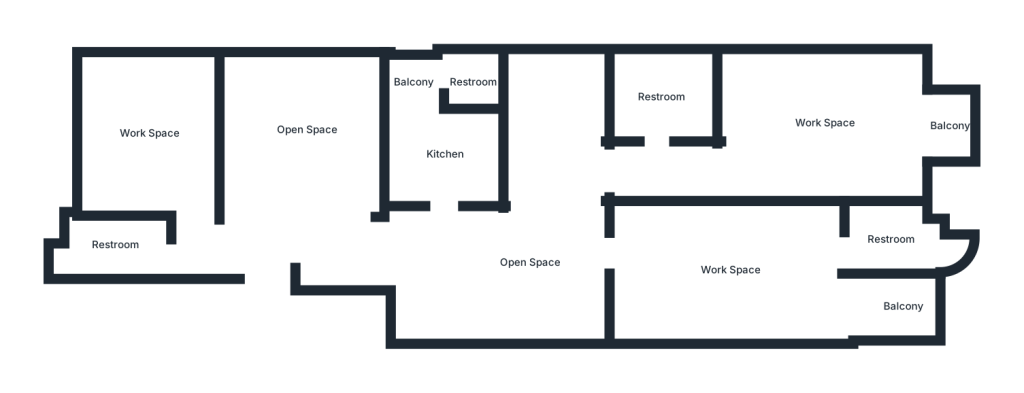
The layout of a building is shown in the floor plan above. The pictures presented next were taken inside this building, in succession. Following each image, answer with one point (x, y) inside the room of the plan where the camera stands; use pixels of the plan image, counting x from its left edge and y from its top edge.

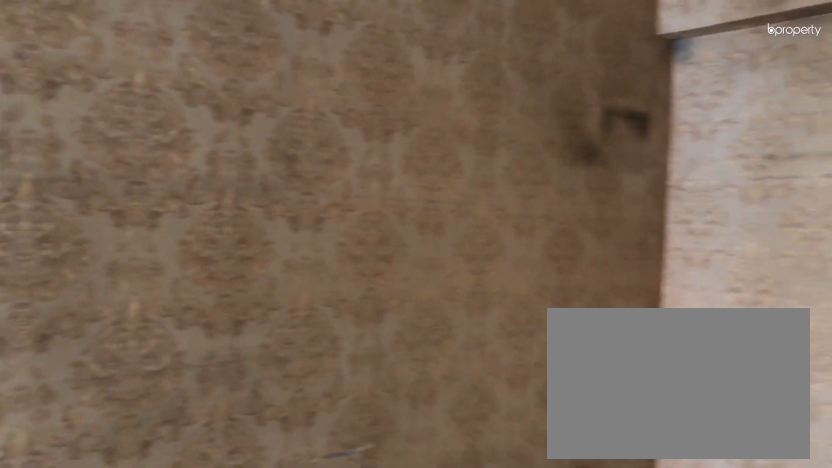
(730, 272)
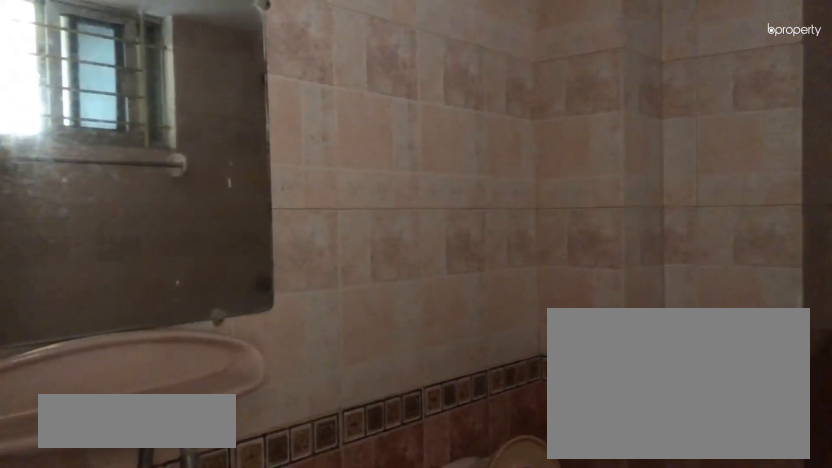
(891, 243)
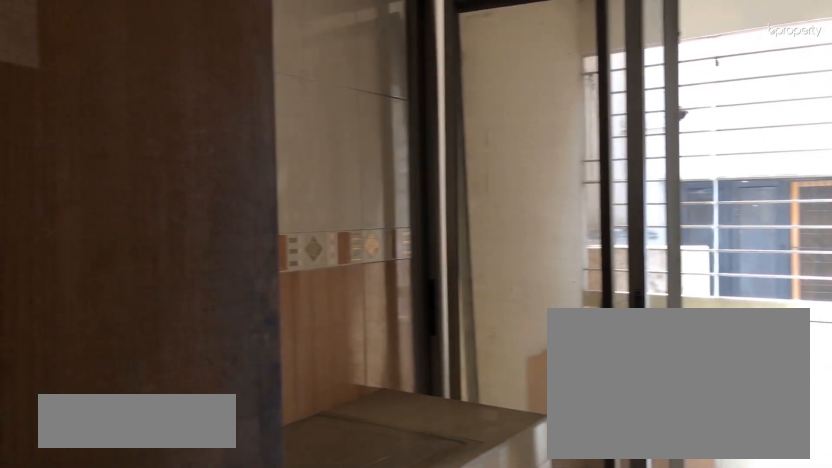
(444, 154)
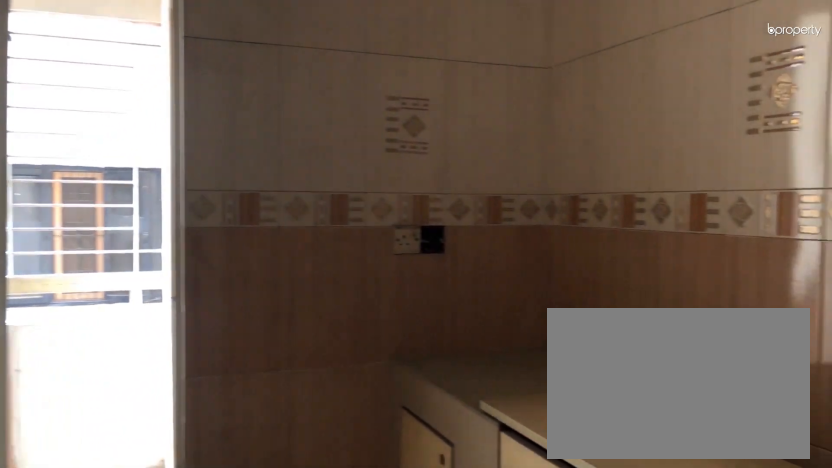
(444, 154)
